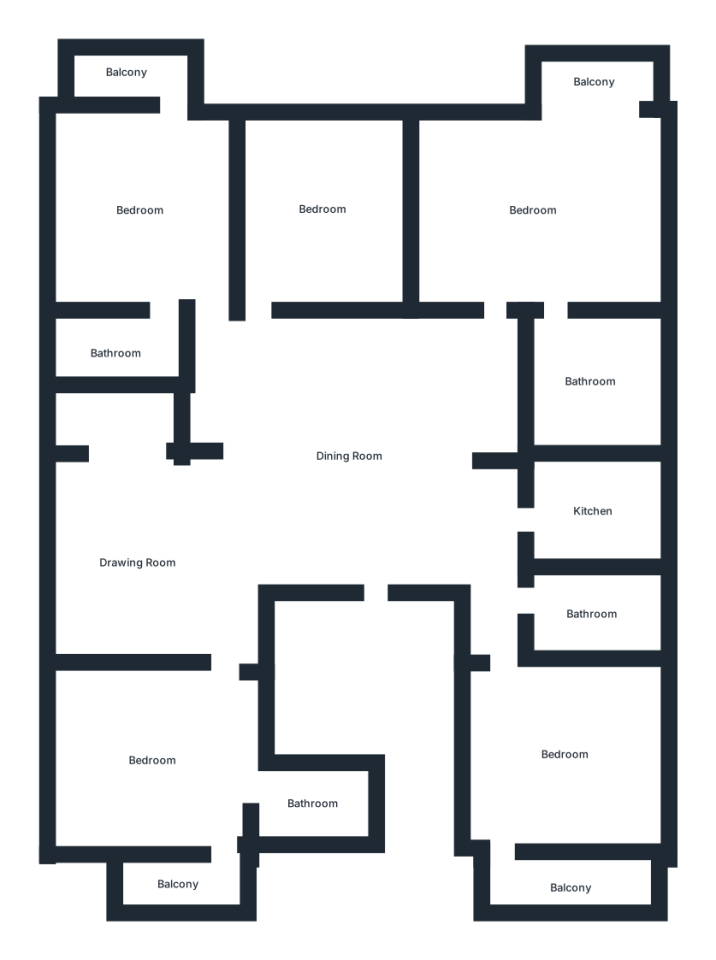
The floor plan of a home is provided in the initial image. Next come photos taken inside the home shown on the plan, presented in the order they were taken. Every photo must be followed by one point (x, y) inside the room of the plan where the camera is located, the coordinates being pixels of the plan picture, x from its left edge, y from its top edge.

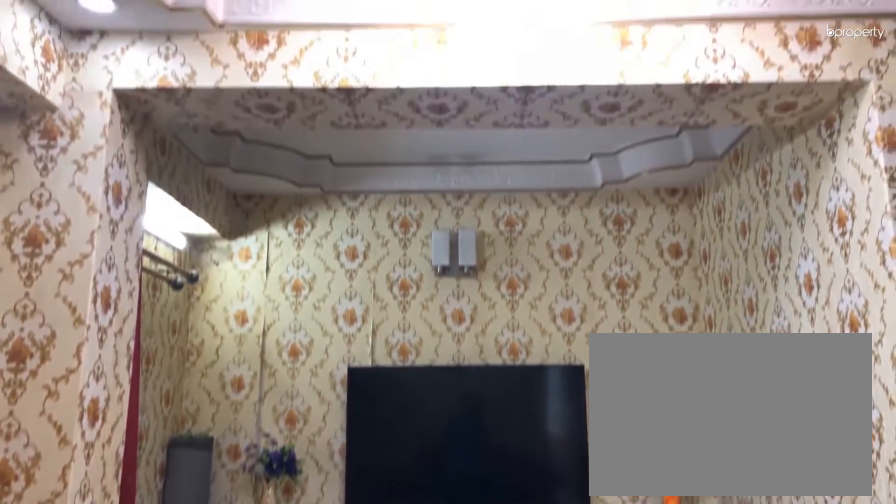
(140, 562)
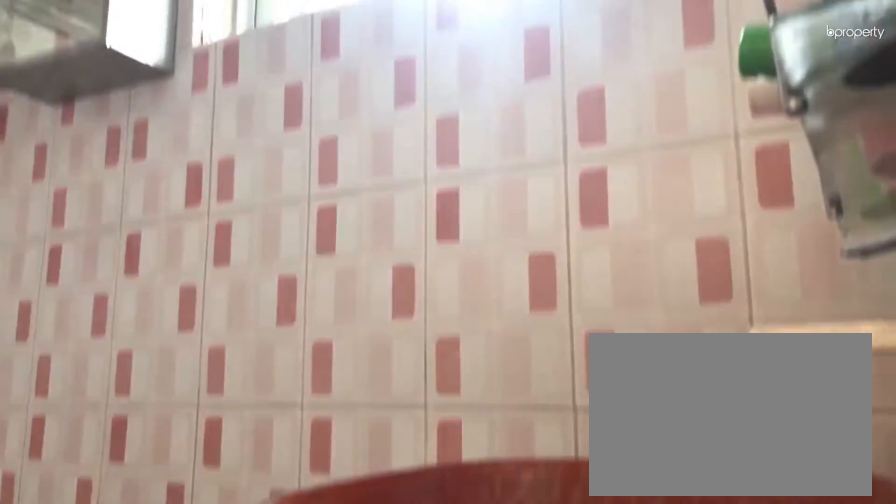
(321, 804)
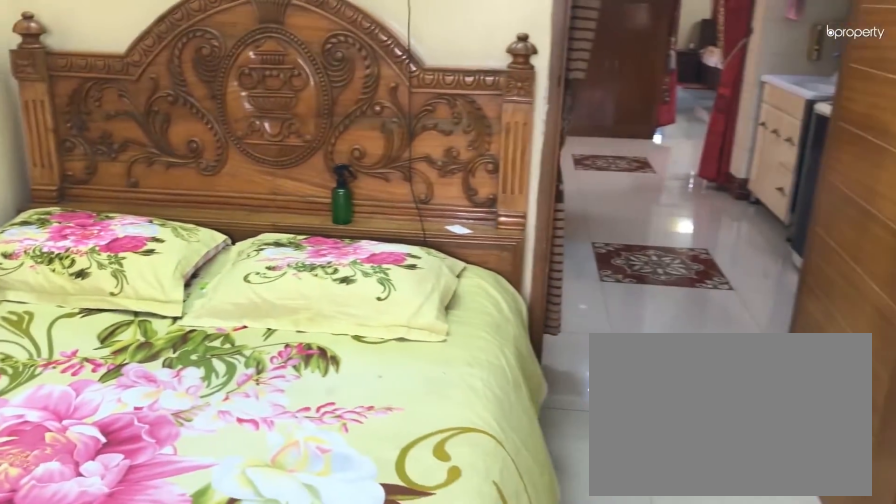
(321, 206)
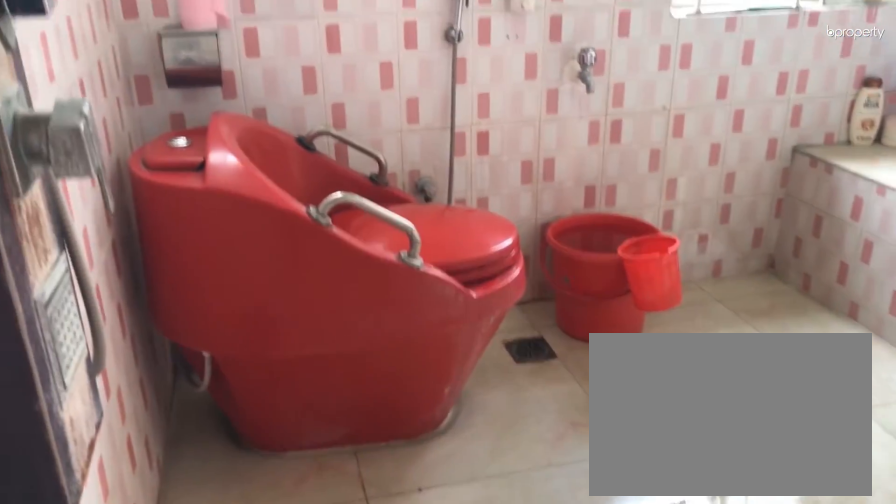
(589, 374)
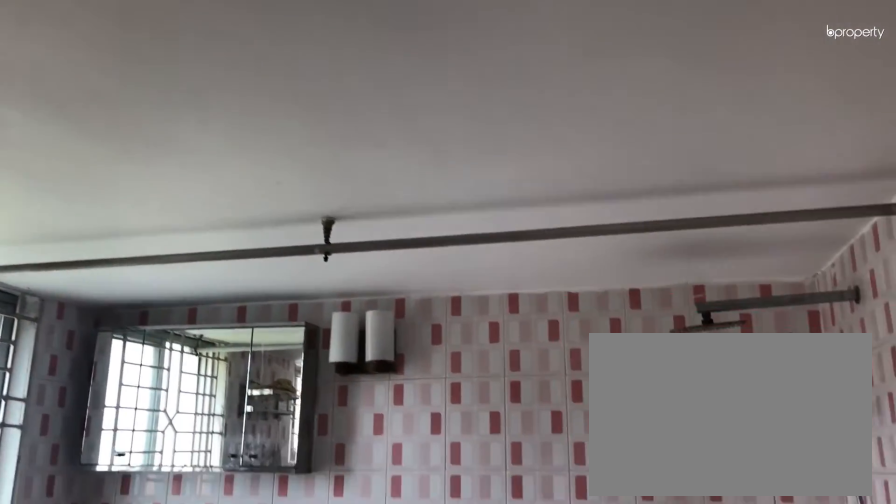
(589, 374)
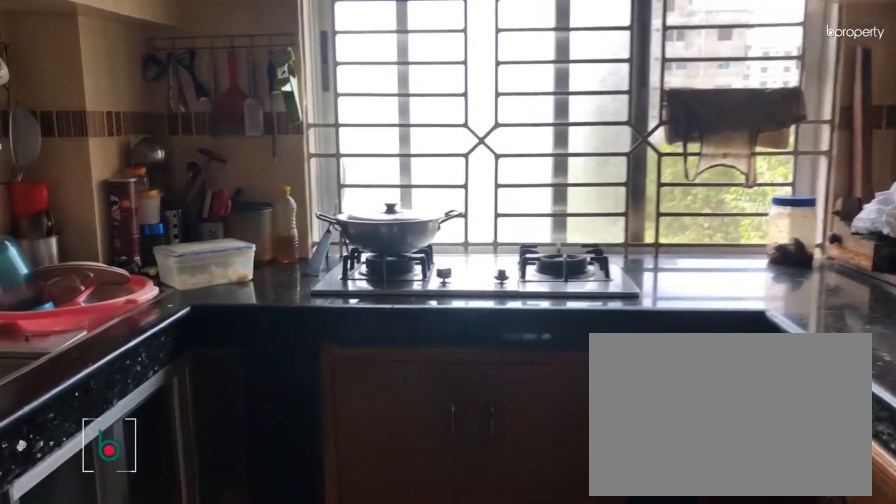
(596, 516)
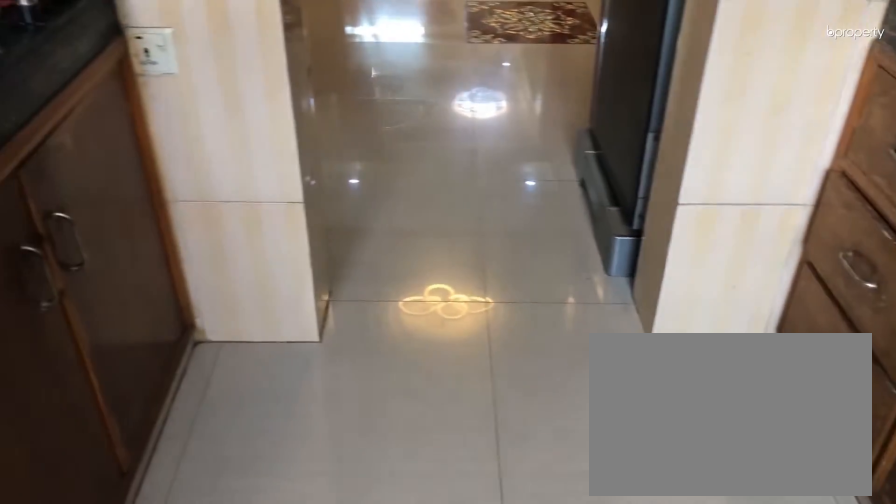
(597, 515)
